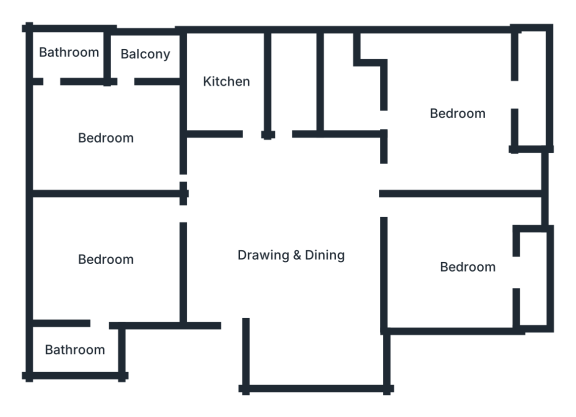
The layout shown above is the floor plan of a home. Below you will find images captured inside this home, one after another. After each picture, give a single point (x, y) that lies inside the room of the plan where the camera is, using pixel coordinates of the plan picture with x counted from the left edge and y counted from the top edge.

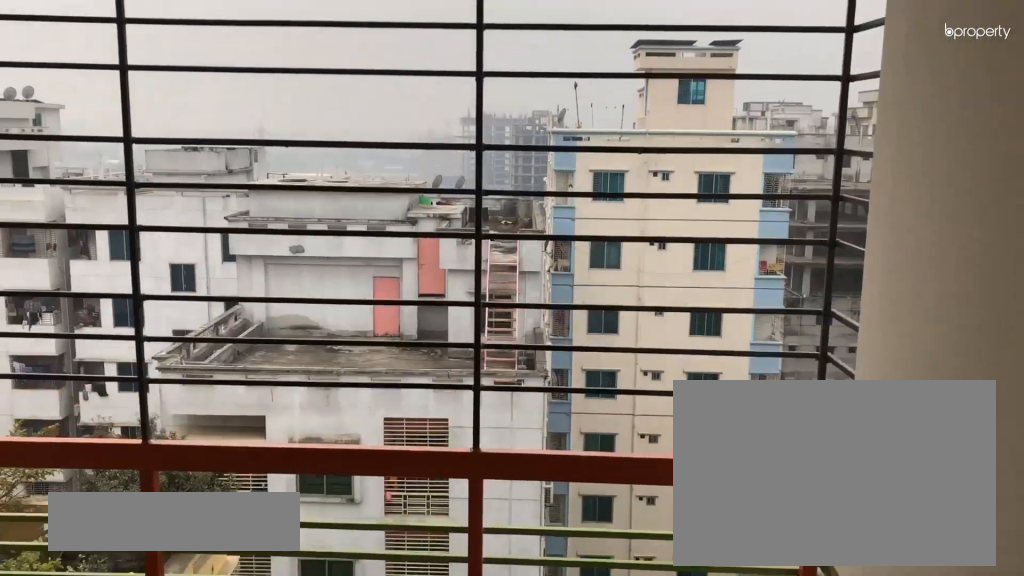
(144, 56)
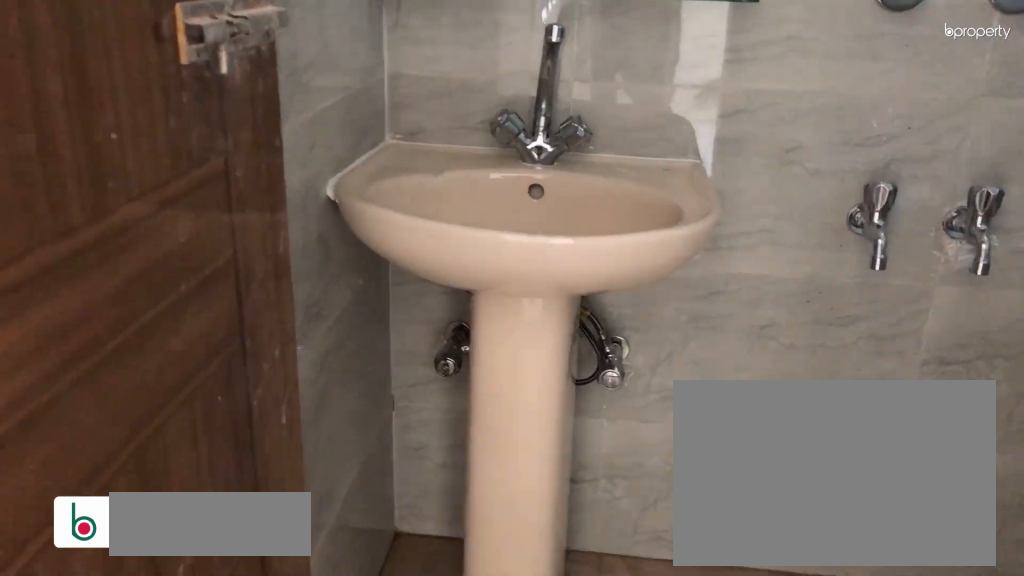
(70, 56)
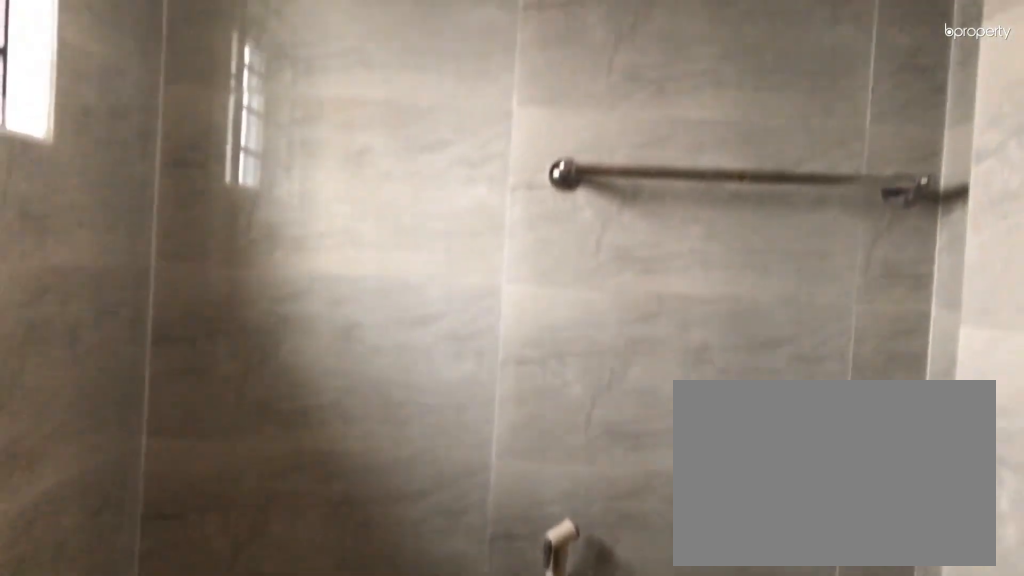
(70, 56)
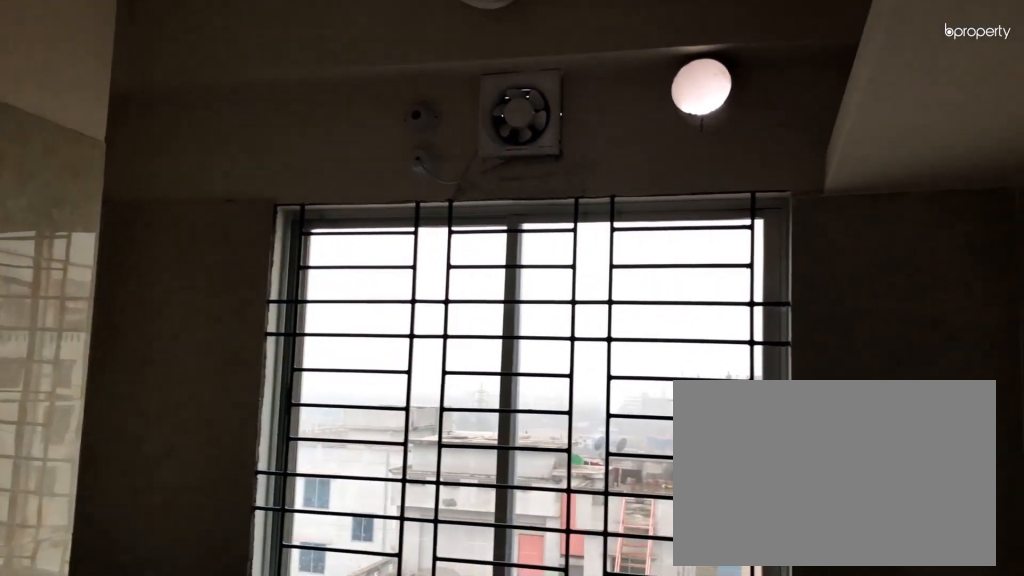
(229, 84)
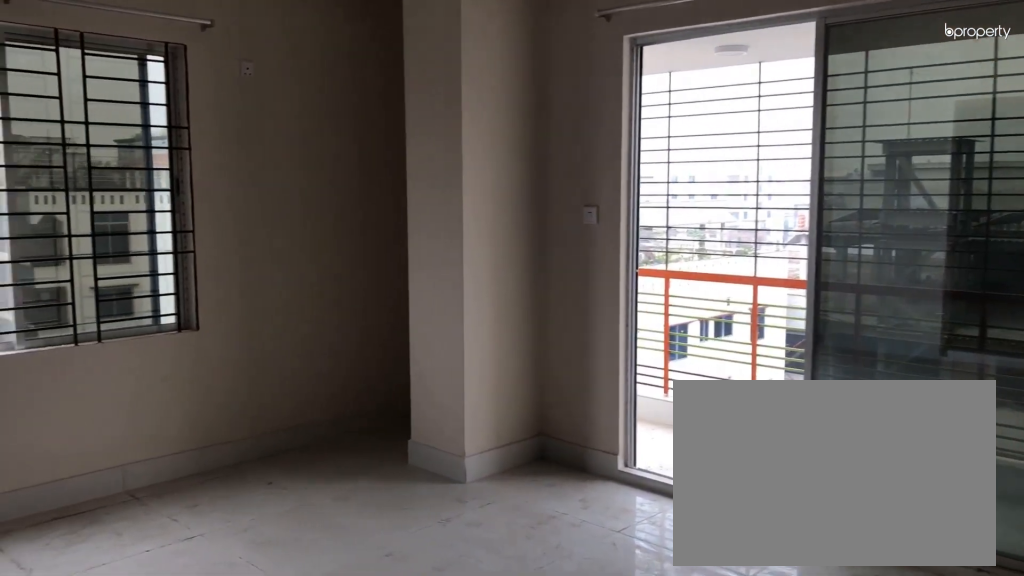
(460, 113)
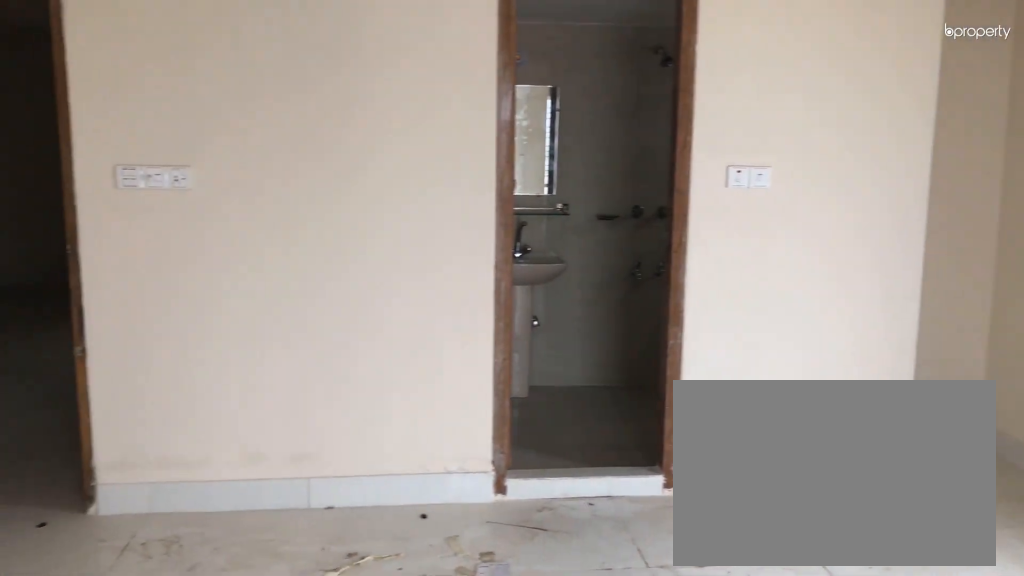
(460, 114)
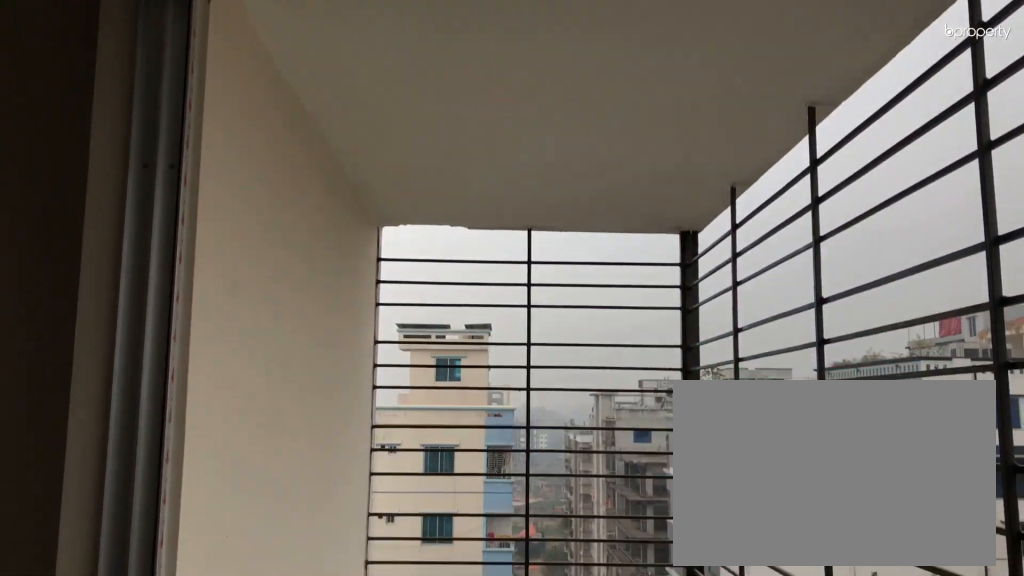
(533, 95)
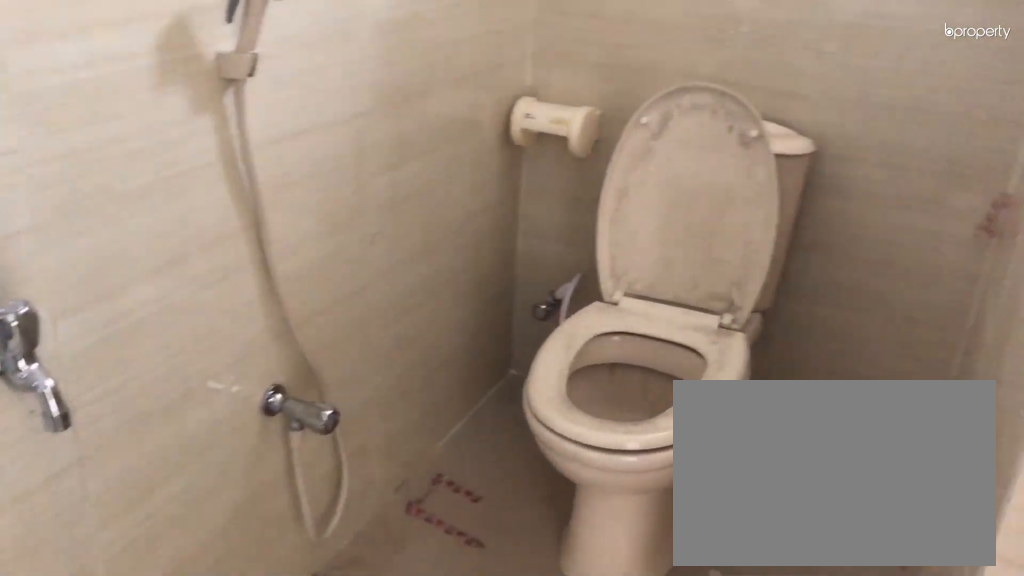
(346, 93)
